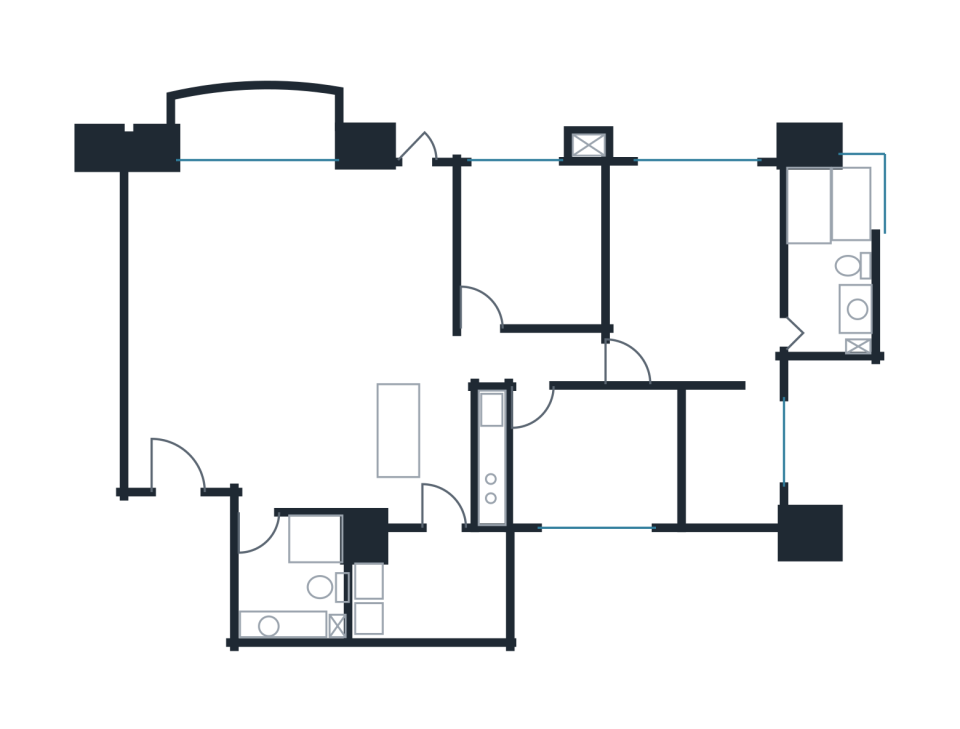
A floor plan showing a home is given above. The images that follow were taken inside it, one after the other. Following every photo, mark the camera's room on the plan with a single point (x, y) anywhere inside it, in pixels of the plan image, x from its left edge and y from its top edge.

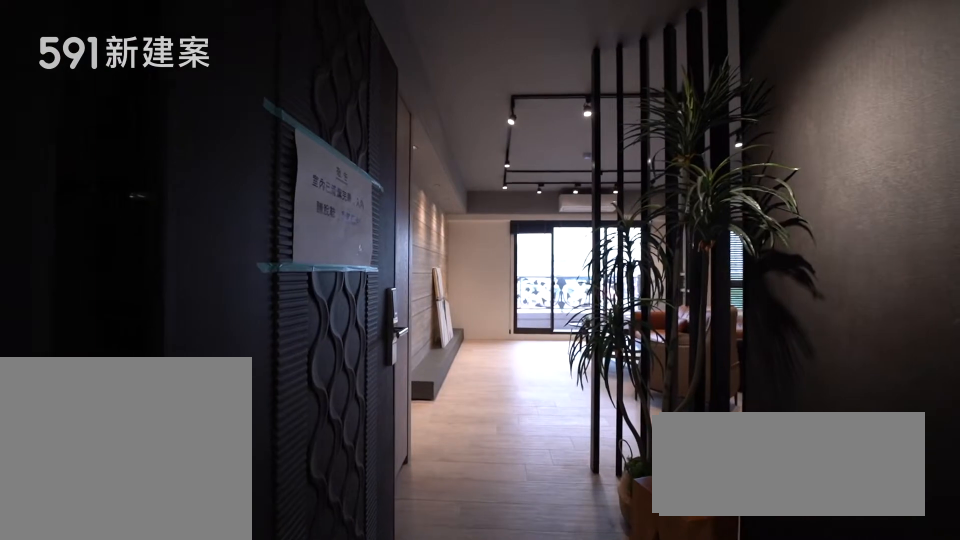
(185, 444)
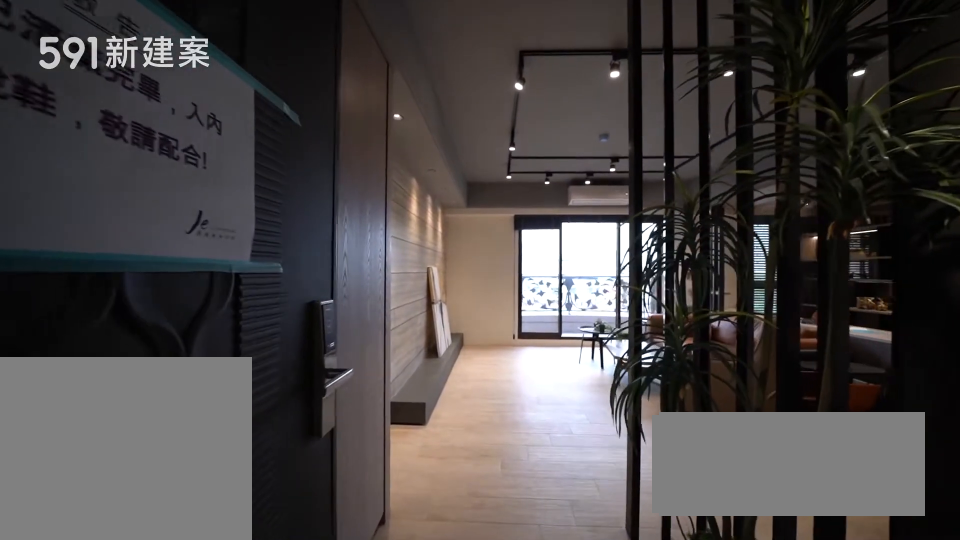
(185, 444)
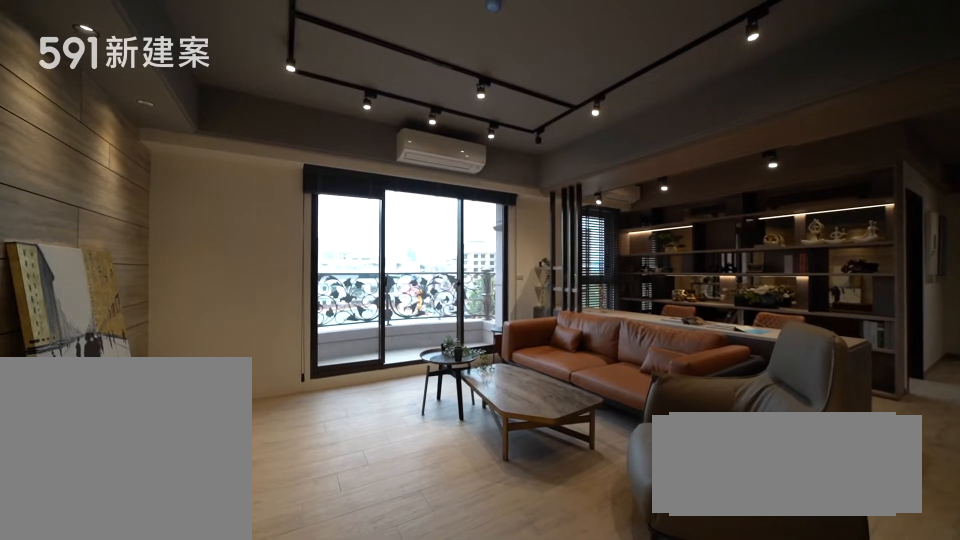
(235, 258)
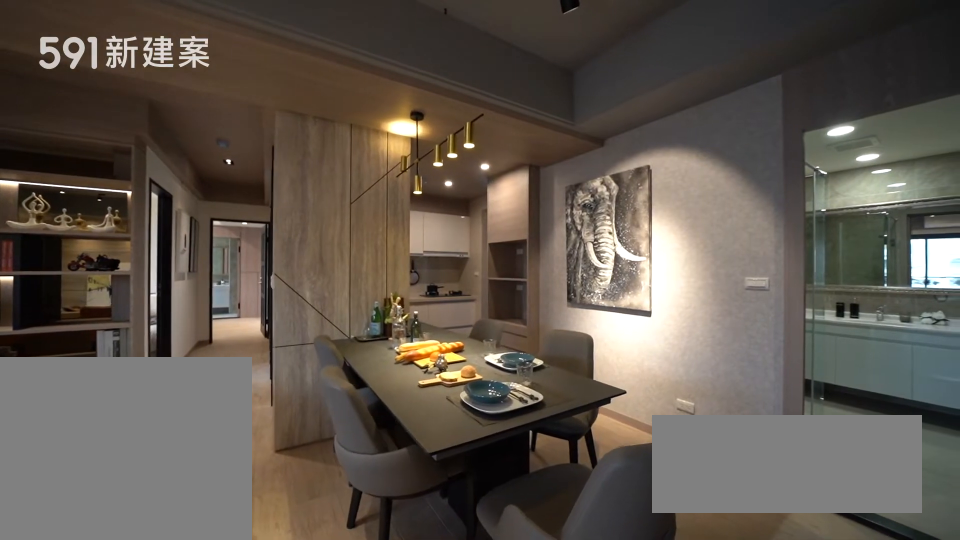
(314, 449)
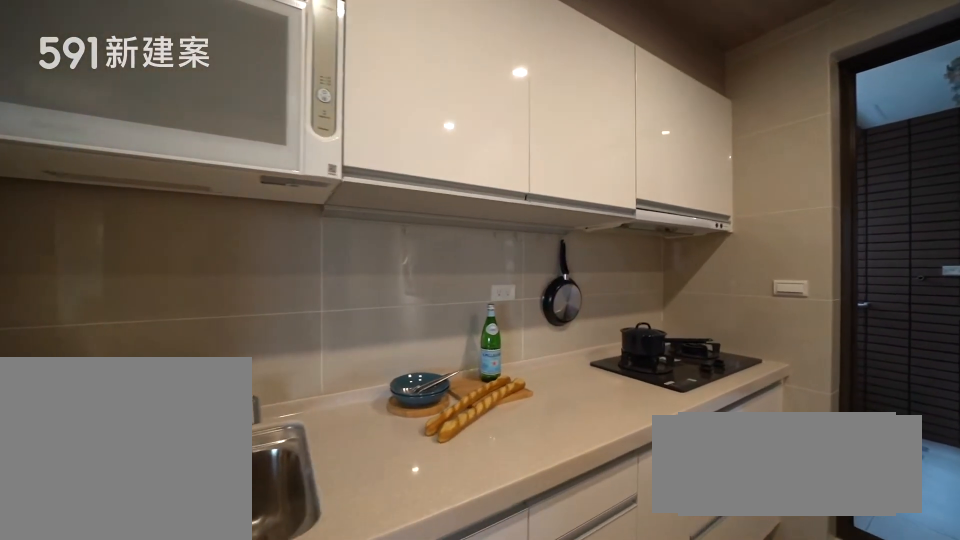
(442, 459)
